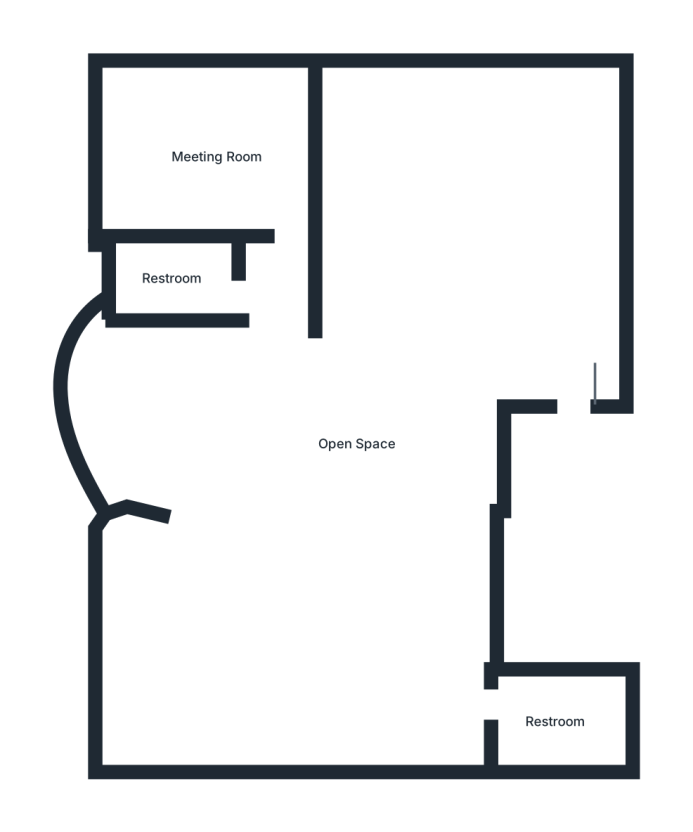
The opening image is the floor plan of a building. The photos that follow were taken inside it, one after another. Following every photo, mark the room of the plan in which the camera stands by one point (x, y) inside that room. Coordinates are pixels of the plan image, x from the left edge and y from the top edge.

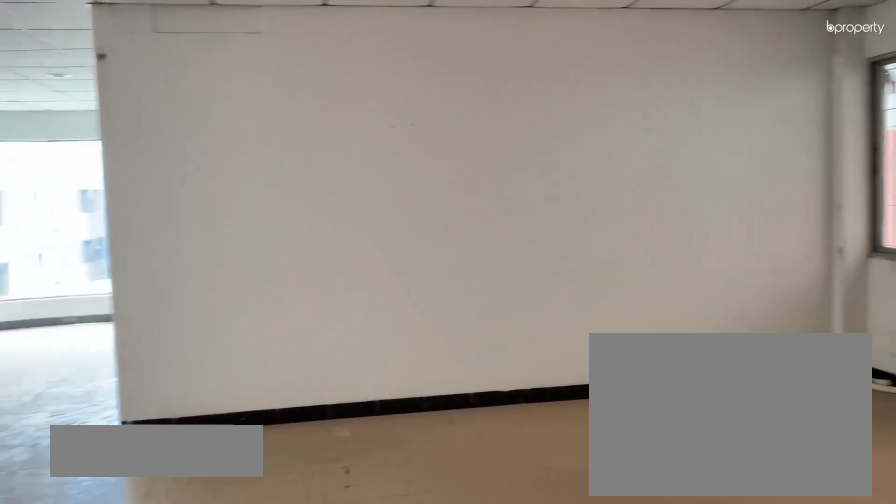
(431, 284)
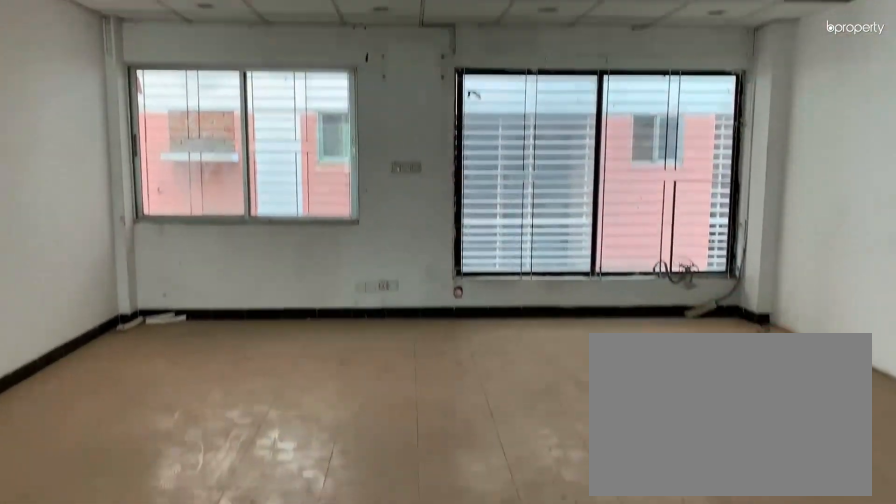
(431, 284)
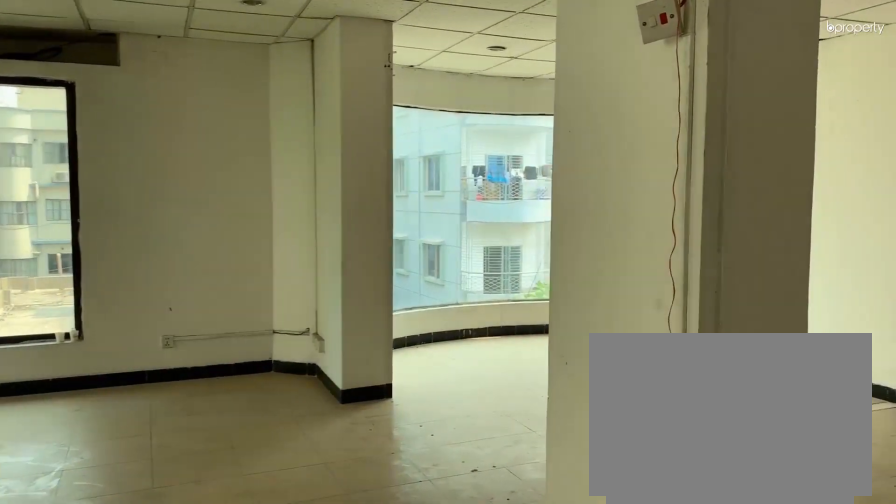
(333, 585)
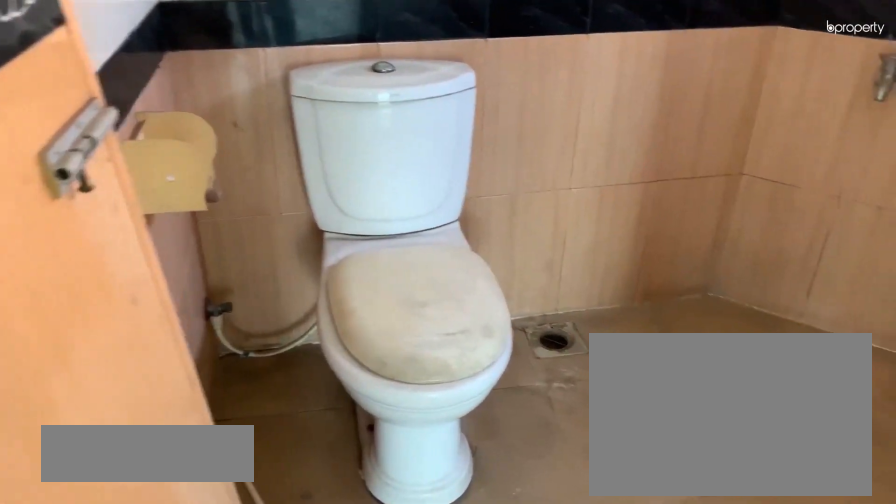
(559, 715)
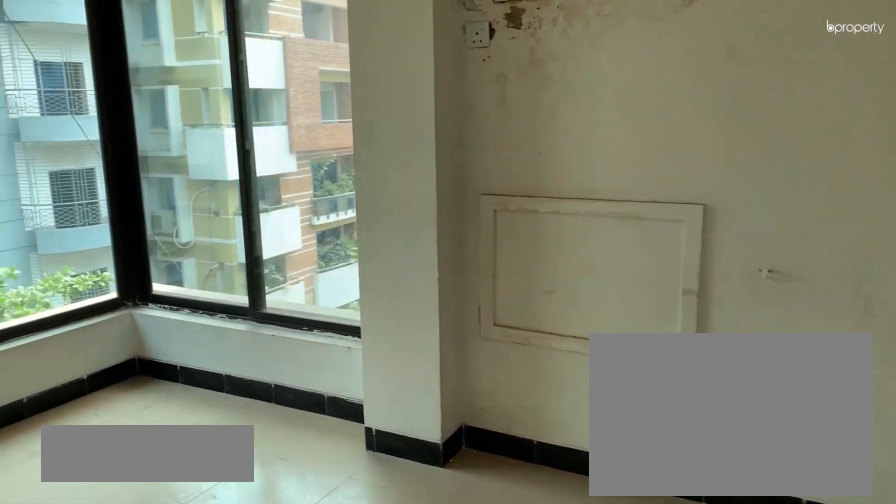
(209, 154)
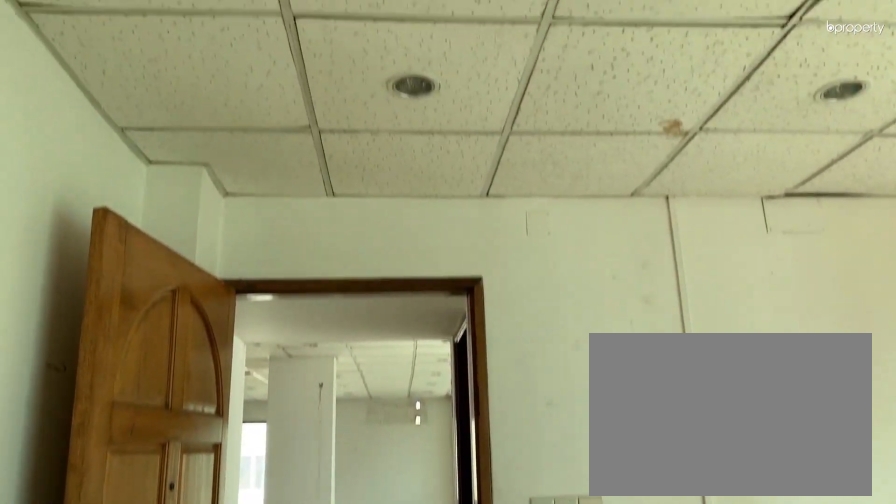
(209, 154)
